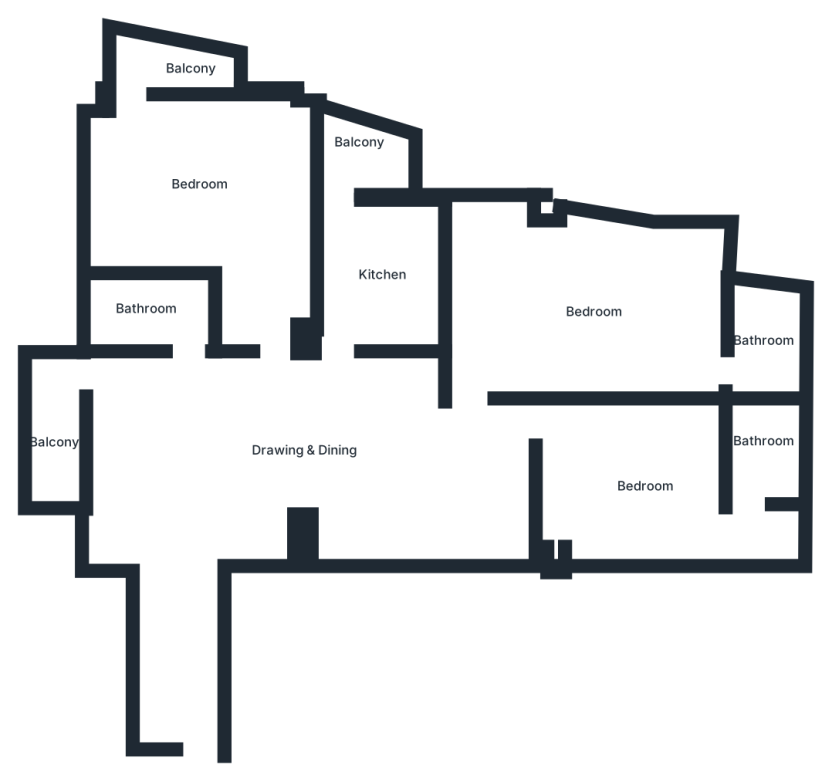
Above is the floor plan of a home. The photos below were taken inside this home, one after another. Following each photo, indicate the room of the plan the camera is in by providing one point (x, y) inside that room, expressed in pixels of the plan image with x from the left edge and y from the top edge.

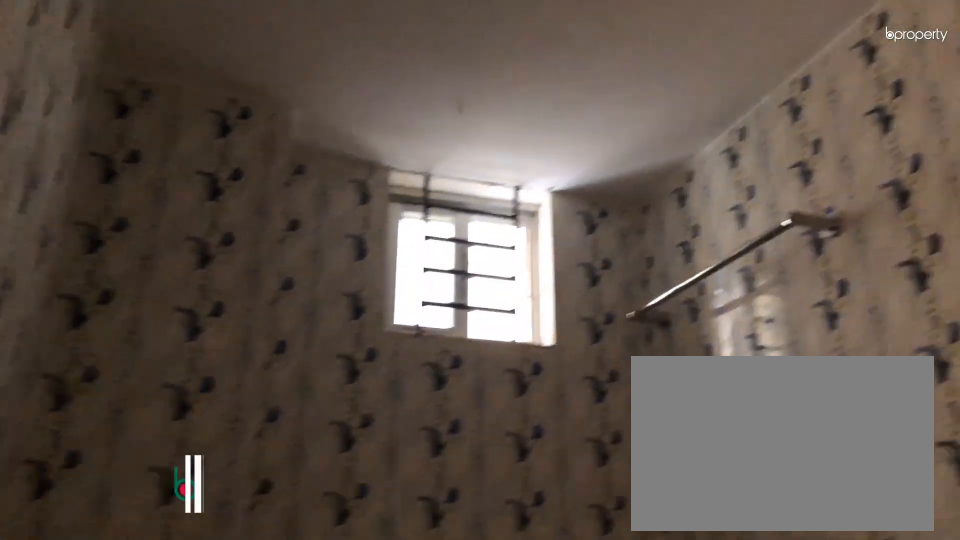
(143, 313)
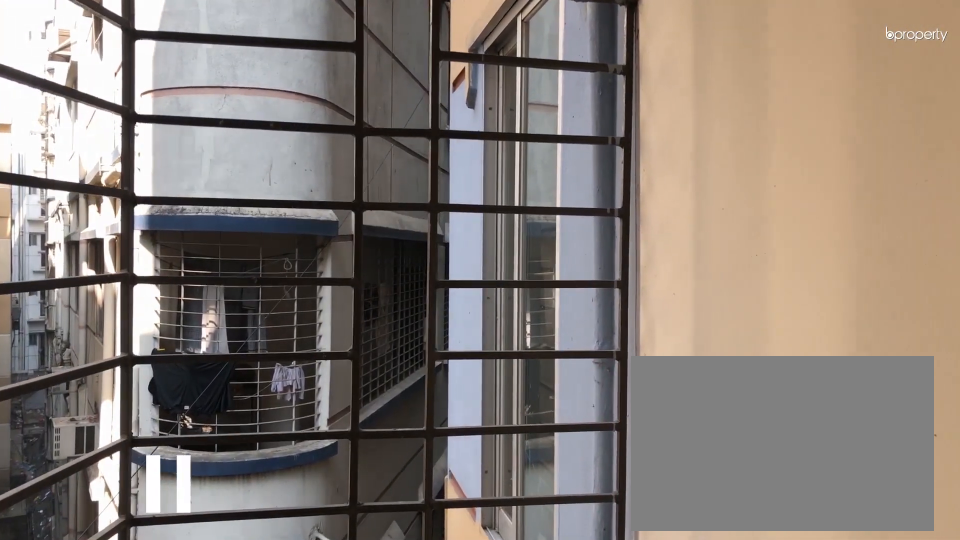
(163, 66)
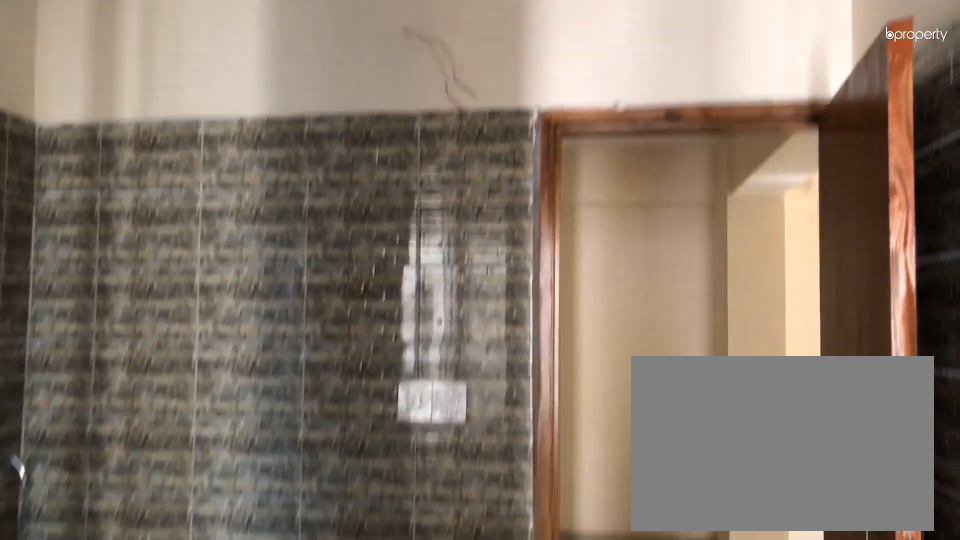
(383, 271)
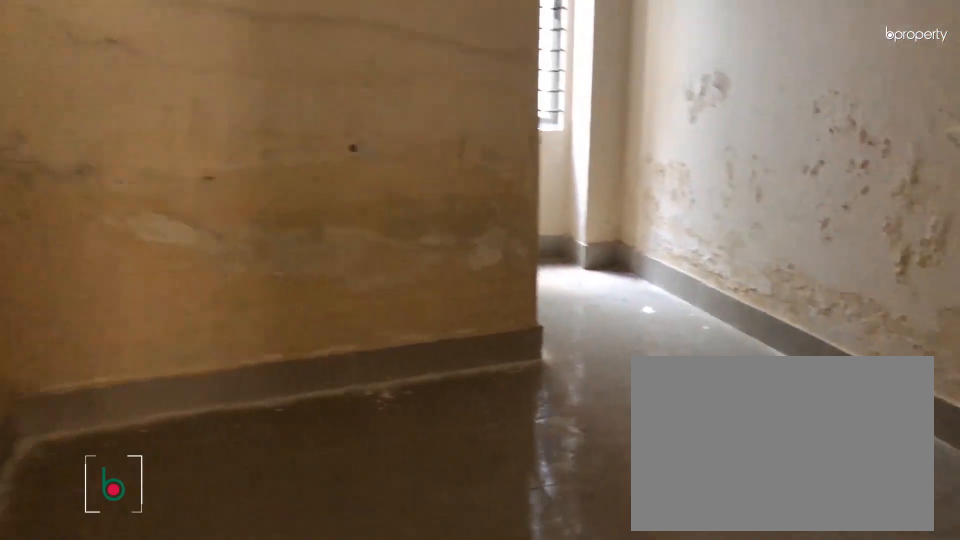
(645, 491)
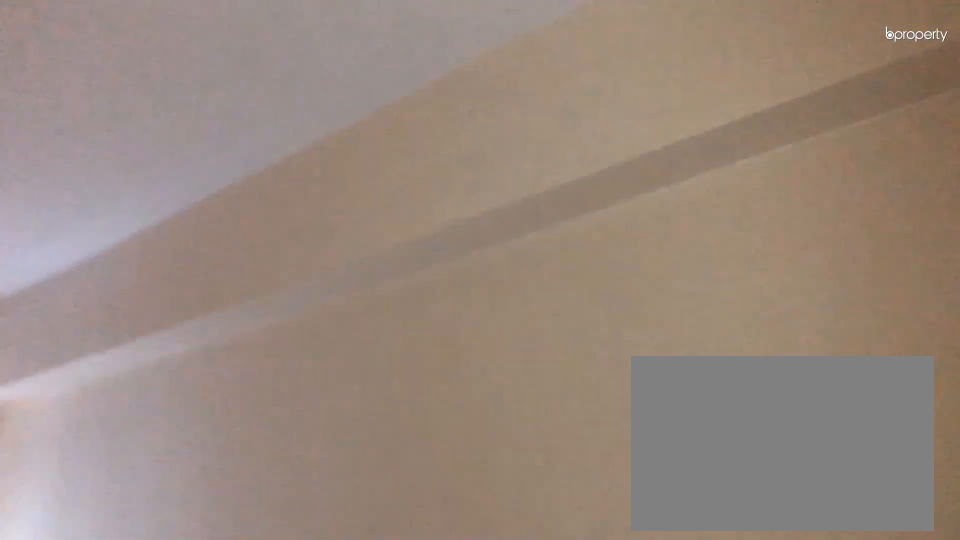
(645, 491)
